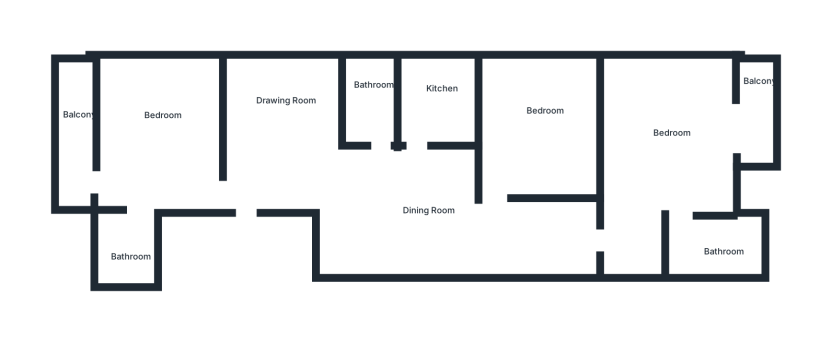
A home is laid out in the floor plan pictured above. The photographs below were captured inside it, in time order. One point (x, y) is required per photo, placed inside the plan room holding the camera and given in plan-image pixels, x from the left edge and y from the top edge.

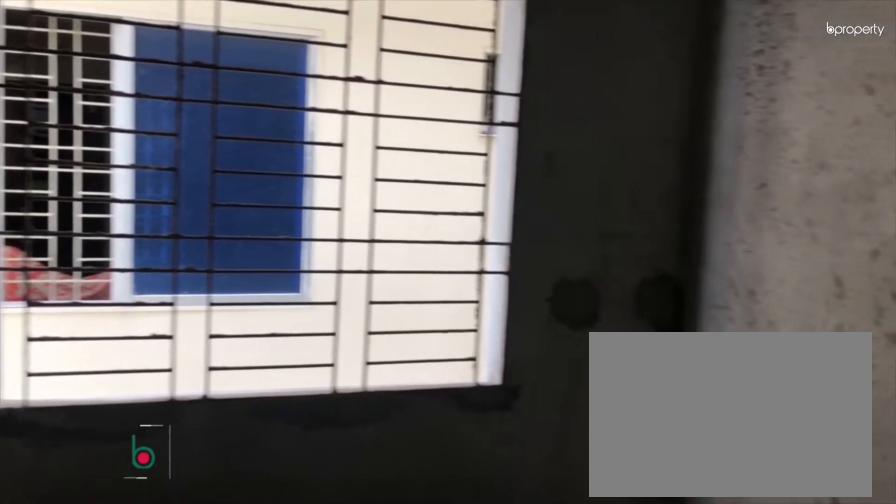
(290, 147)
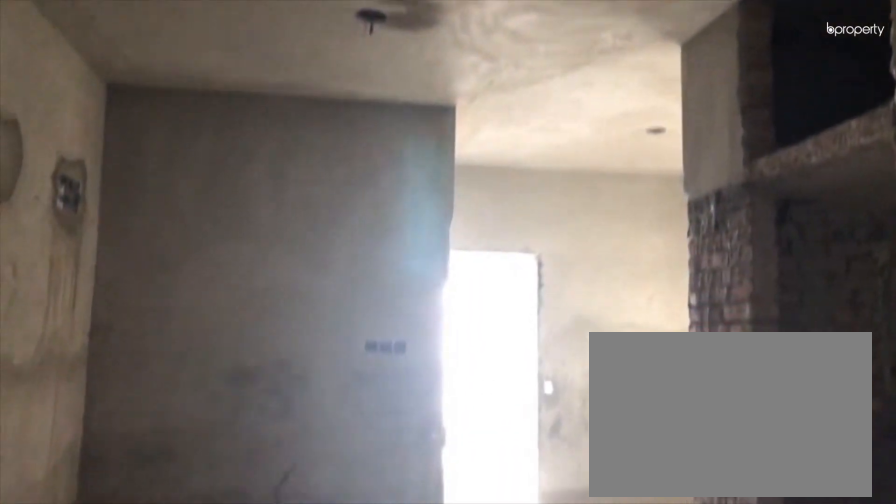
(403, 186)
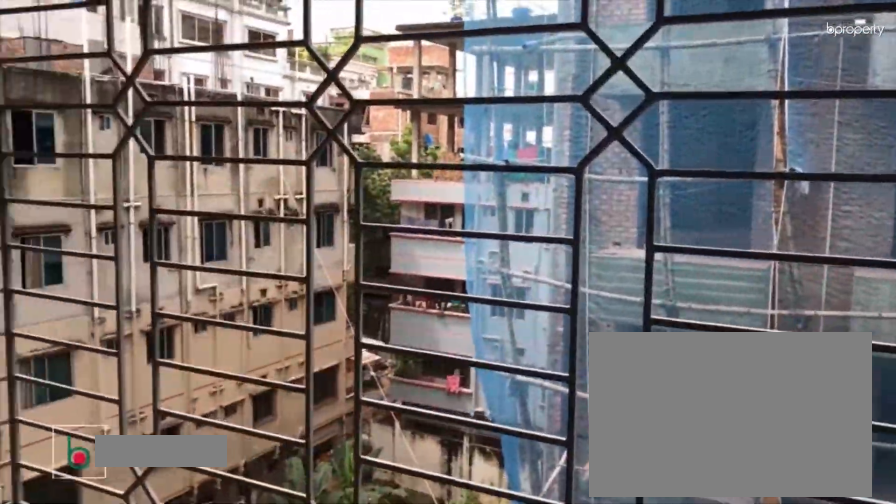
(758, 111)
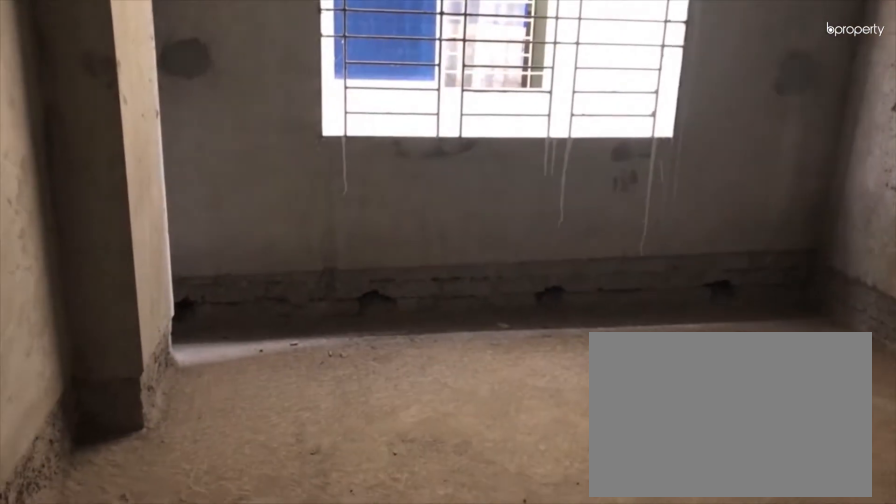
(547, 128)
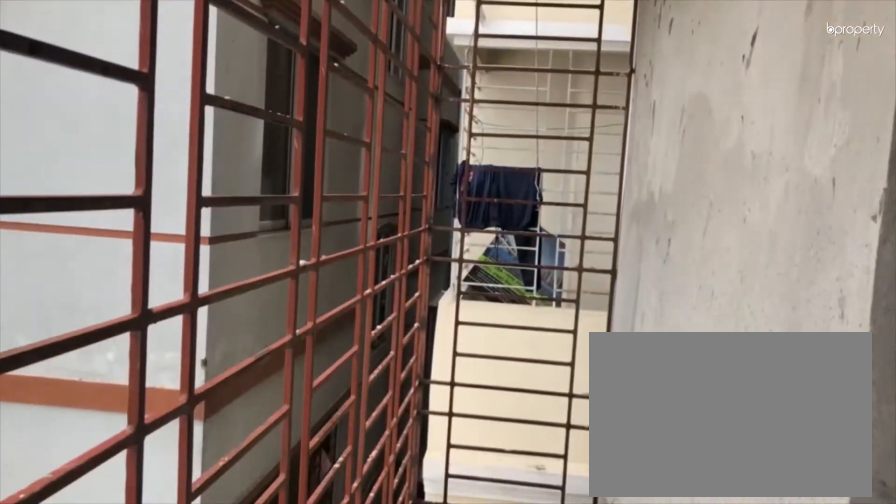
(74, 133)
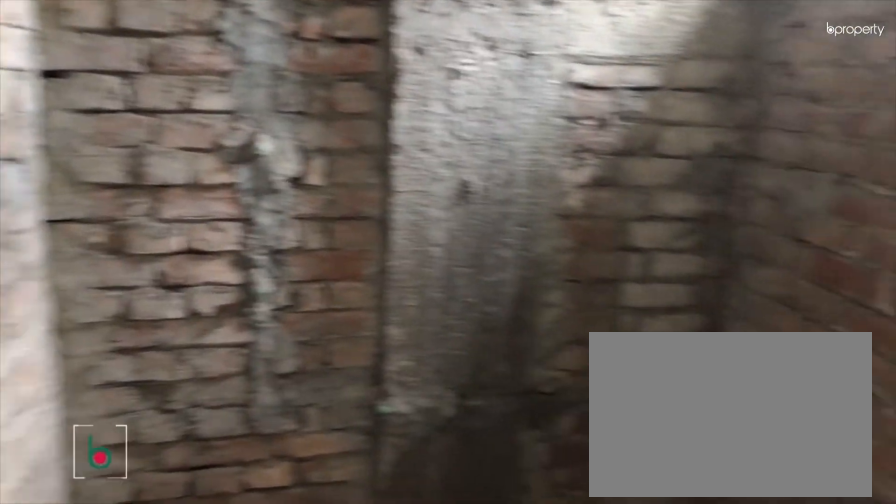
(129, 259)
